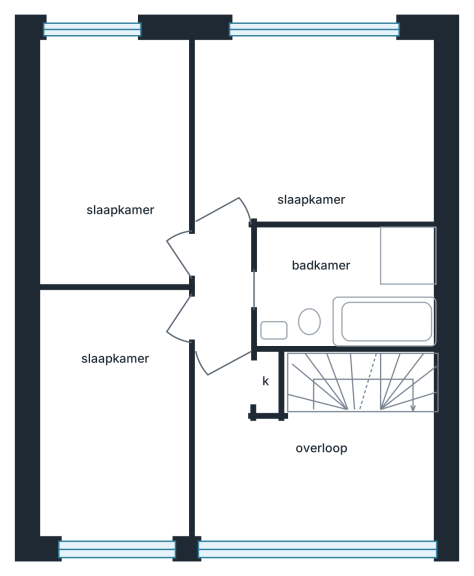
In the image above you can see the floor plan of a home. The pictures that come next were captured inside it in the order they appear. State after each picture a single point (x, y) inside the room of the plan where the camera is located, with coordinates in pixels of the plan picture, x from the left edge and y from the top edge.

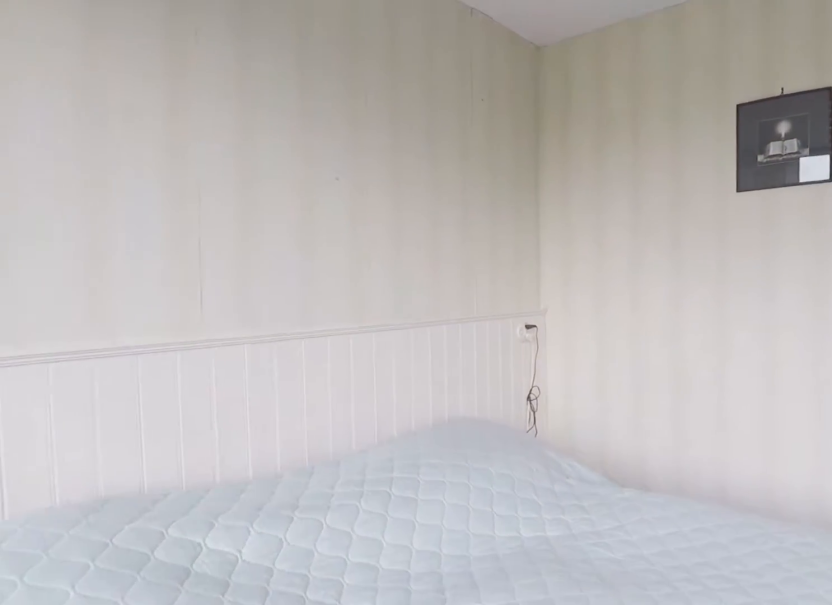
(322, 136)
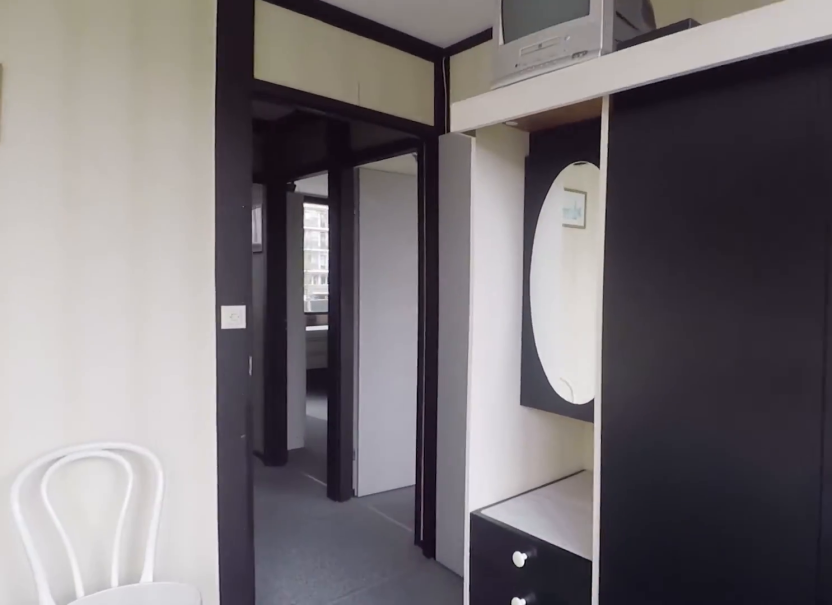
(322, 136)
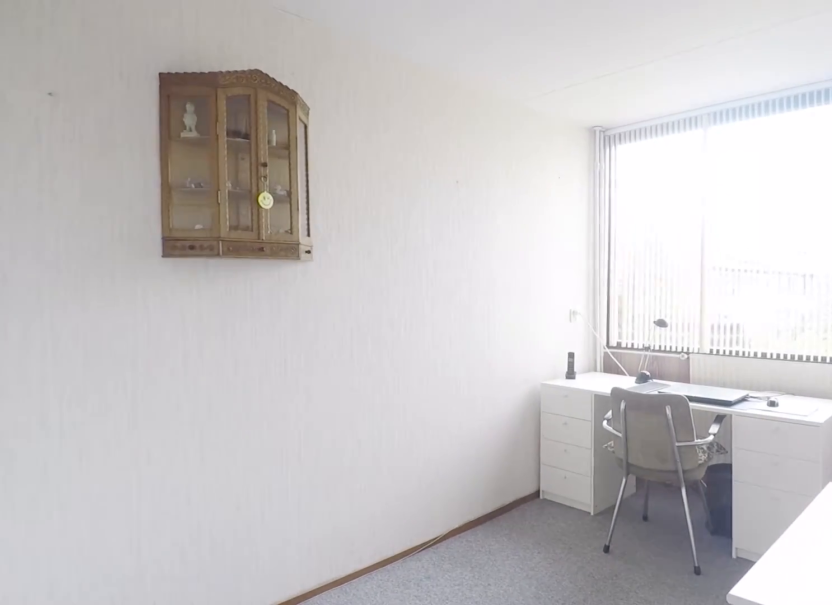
(107, 165)
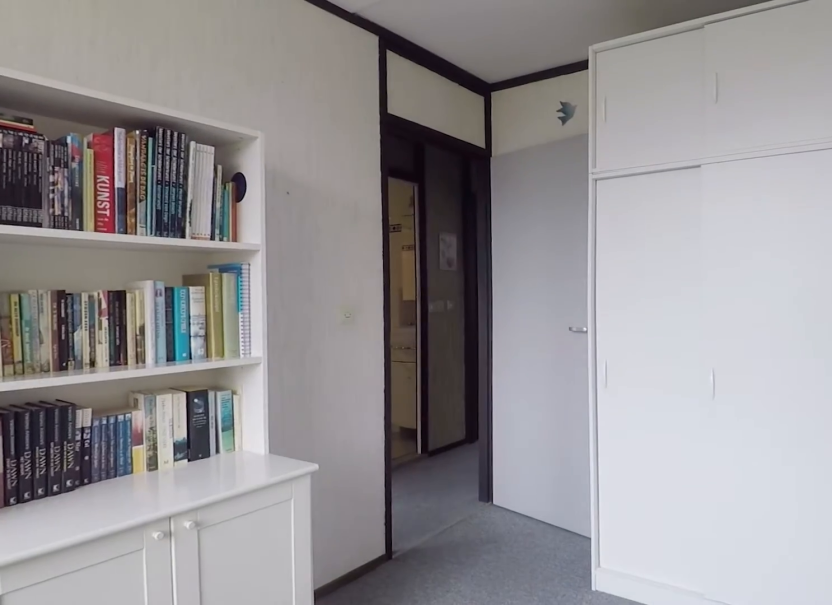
(107, 165)
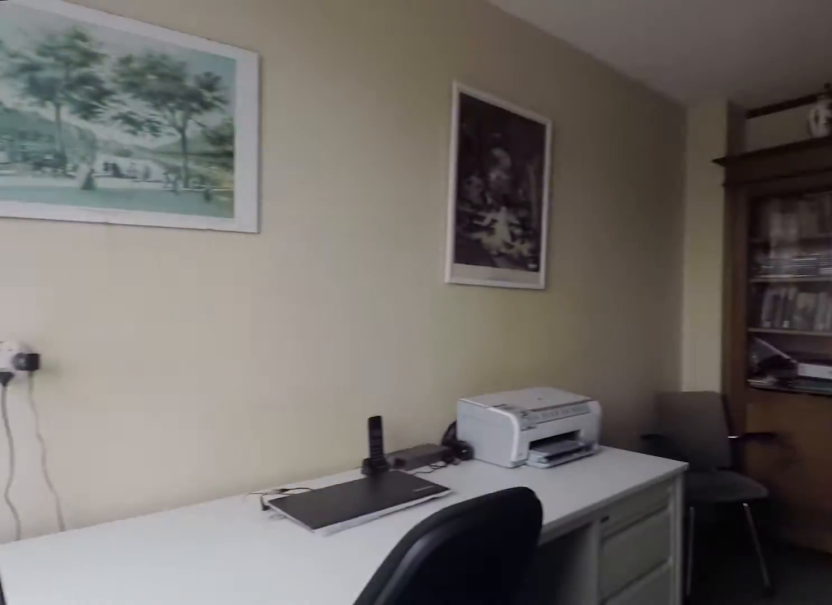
(118, 398)
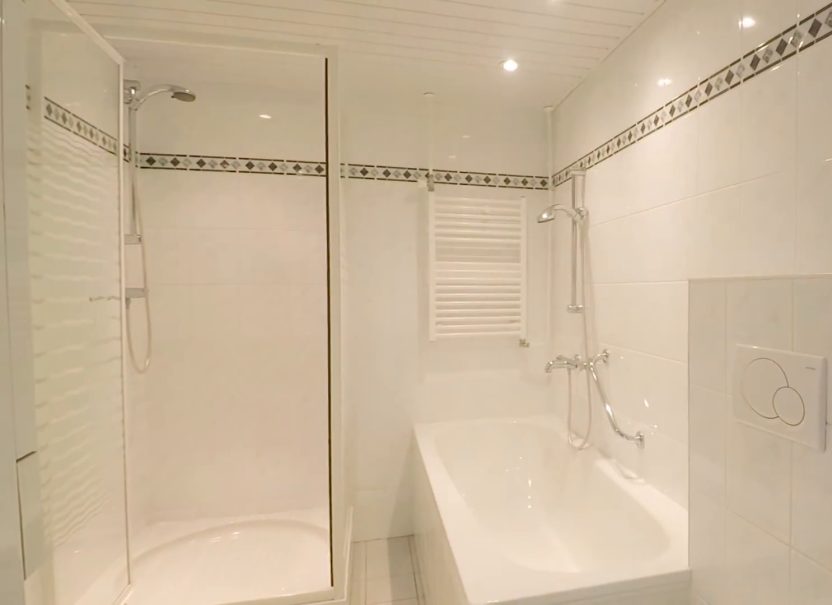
(349, 287)
